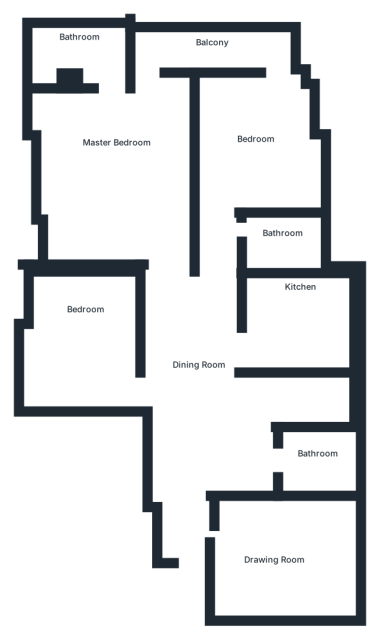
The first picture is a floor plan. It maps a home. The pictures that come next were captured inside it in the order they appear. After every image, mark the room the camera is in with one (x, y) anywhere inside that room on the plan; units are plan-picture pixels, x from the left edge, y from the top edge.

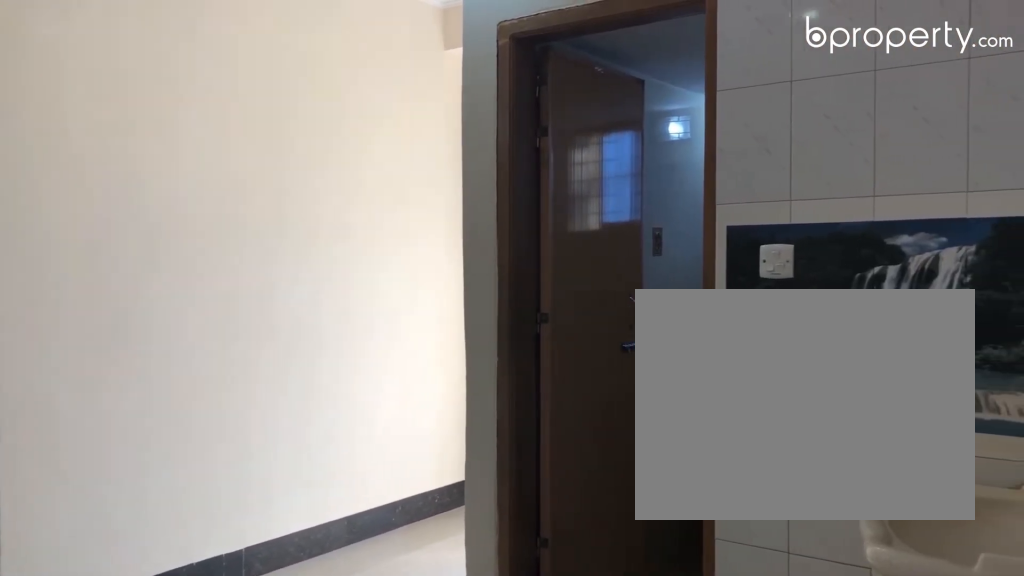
(194, 384)
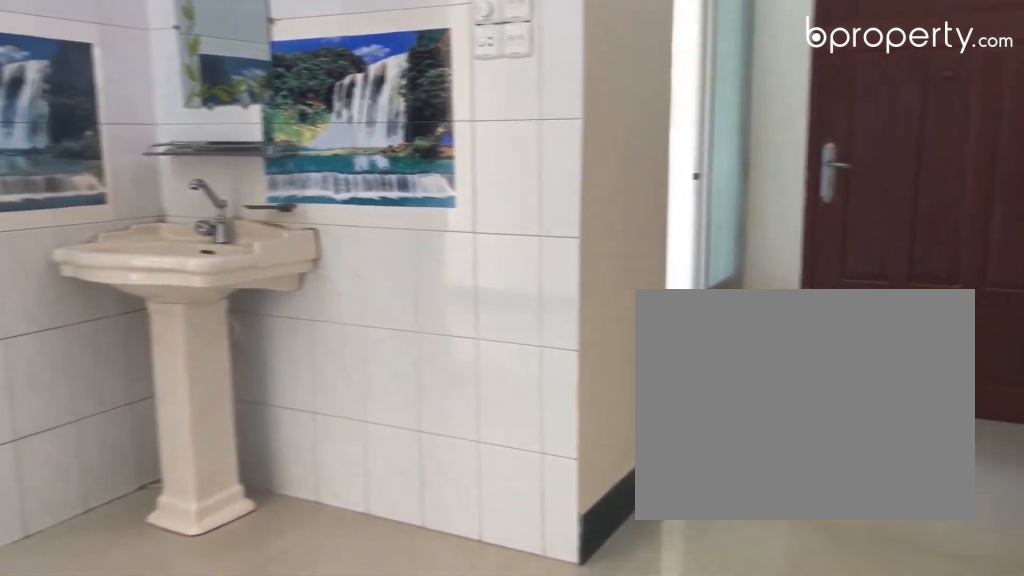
(194, 384)
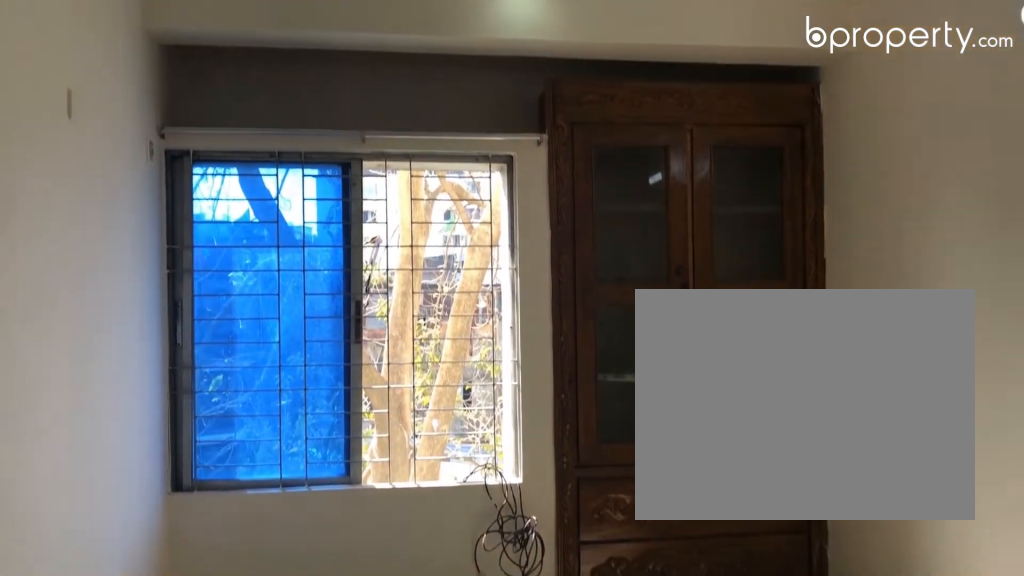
(275, 555)
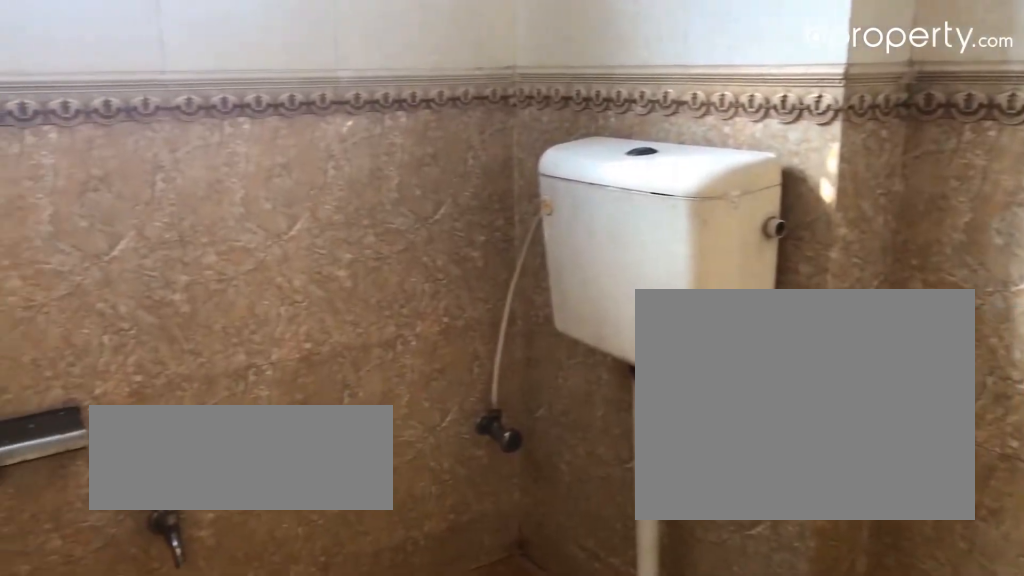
(321, 466)
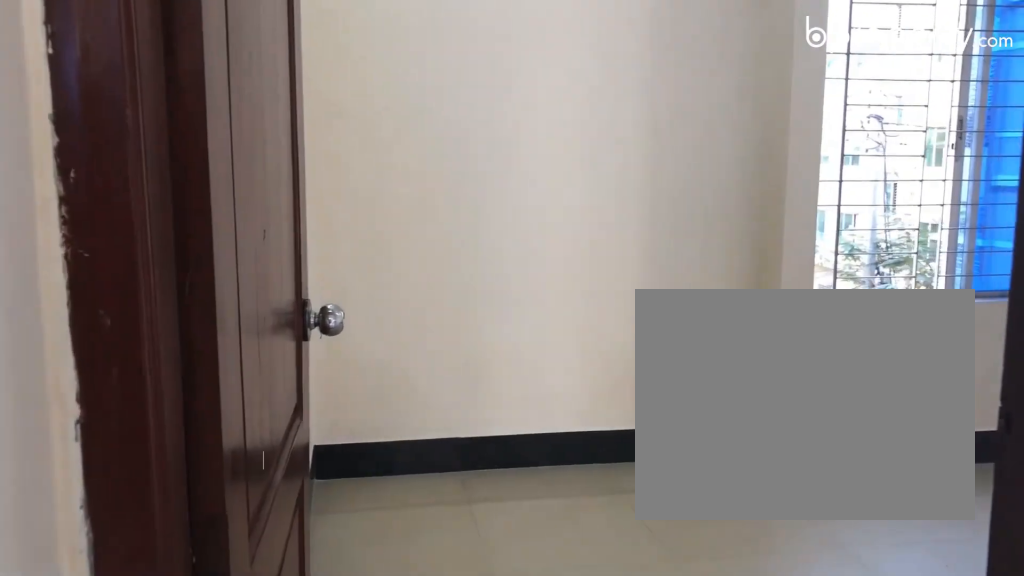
(175, 383)
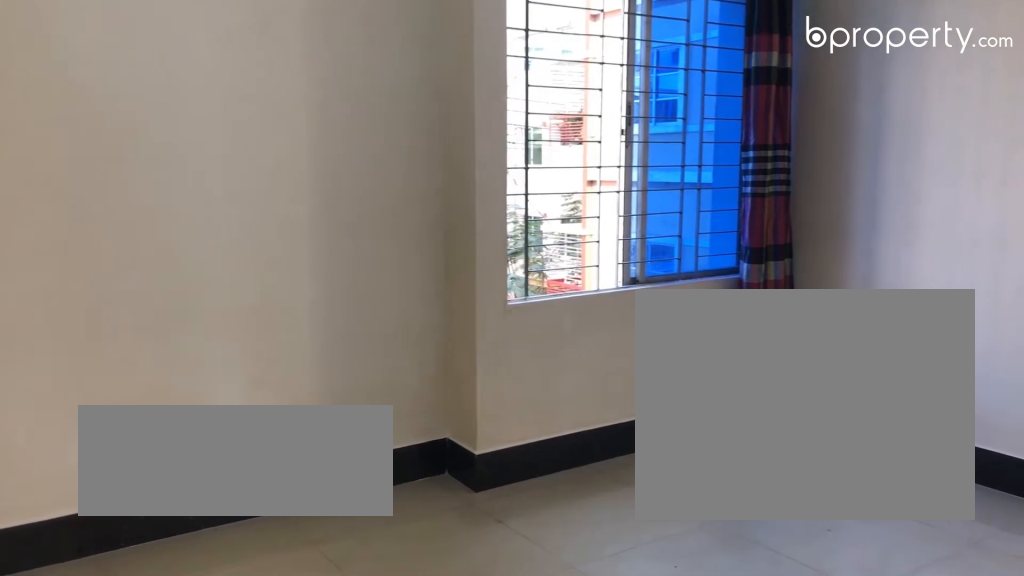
(85, 338)
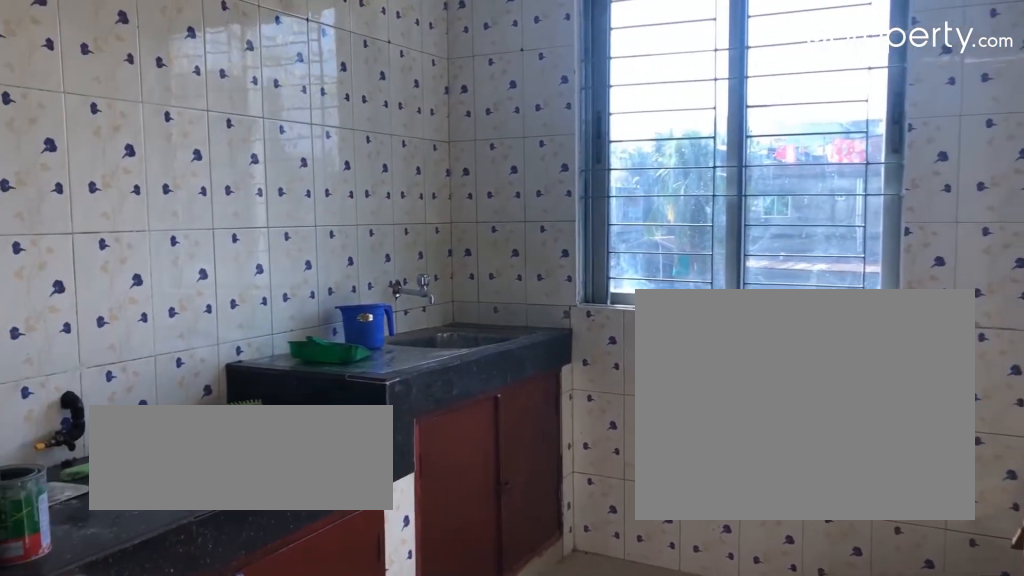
(306, 322)
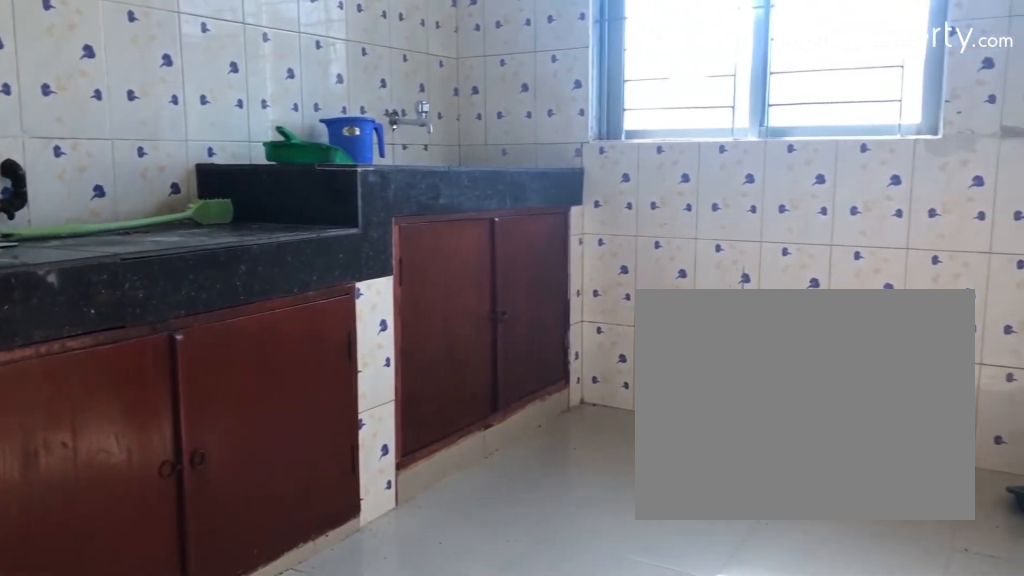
(306, 322)
